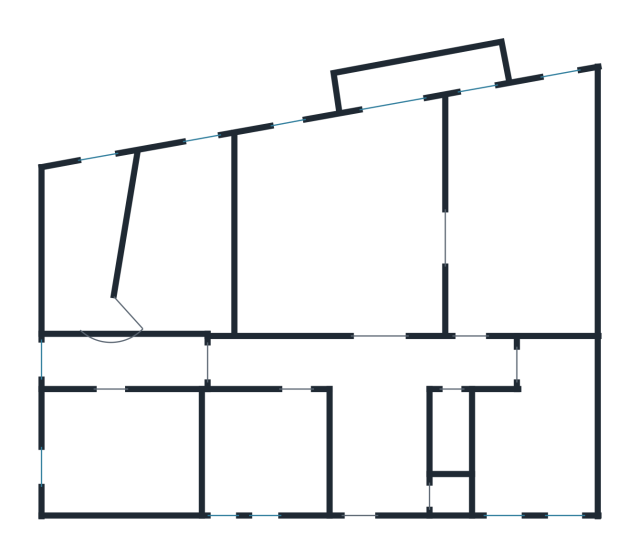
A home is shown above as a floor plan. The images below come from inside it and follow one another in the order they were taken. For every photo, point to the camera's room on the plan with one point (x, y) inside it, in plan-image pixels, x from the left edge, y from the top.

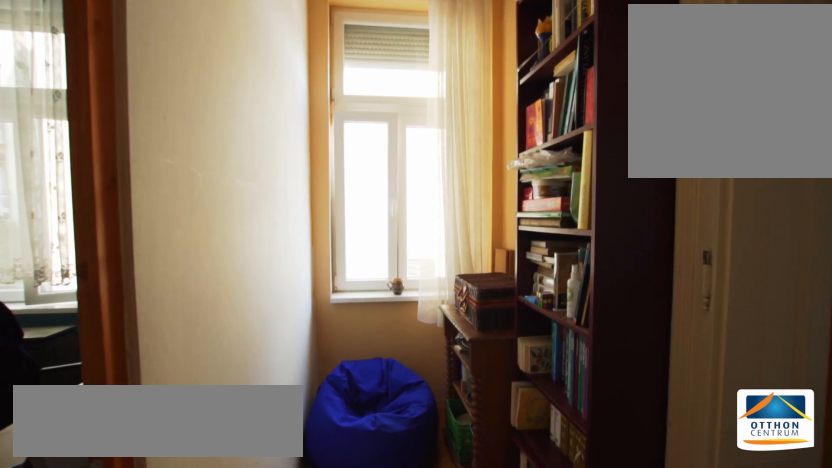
(128, 367)
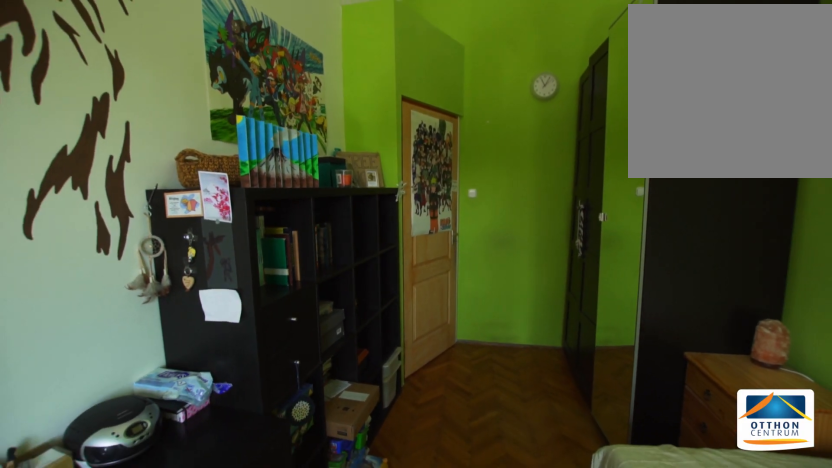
(83, 239)
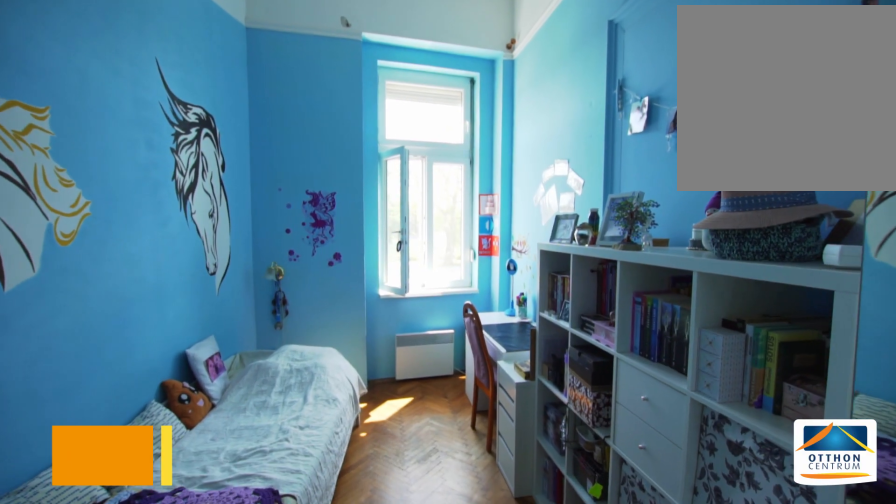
(179, 239)
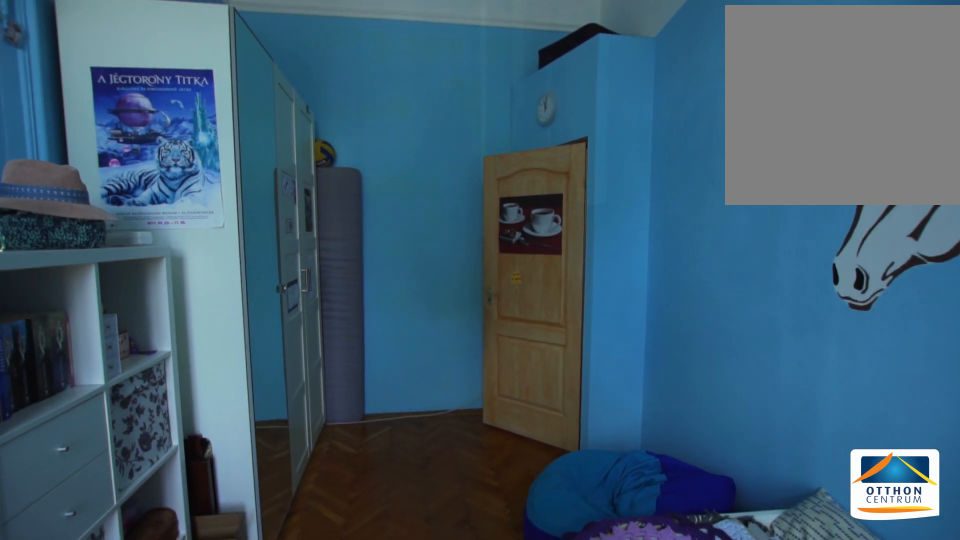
(179, 239)
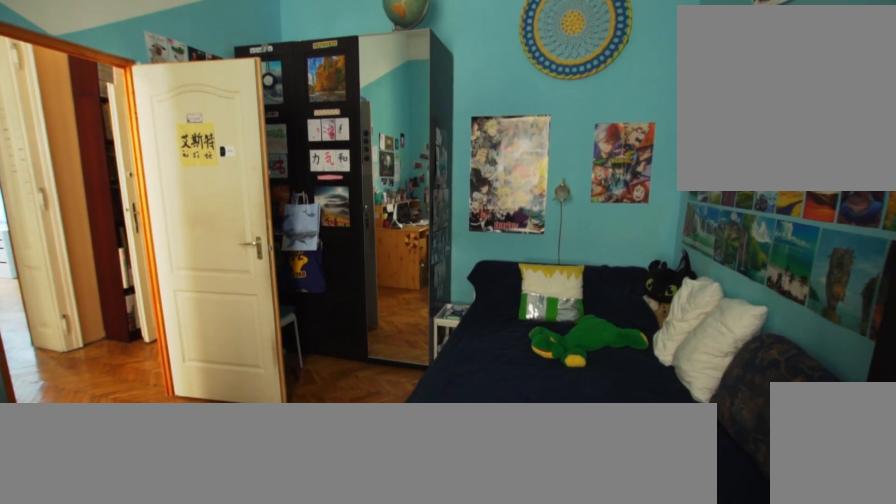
(118, 453)
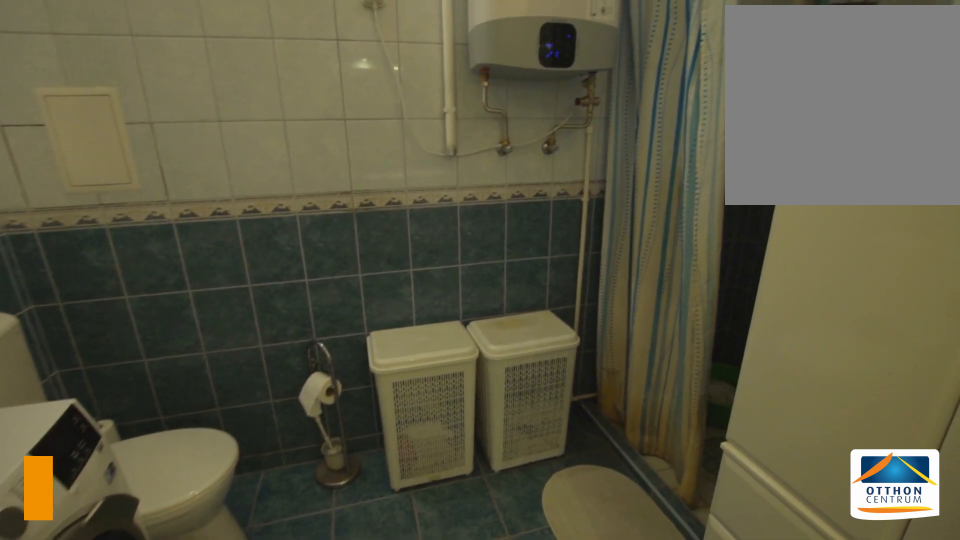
(271, 452)
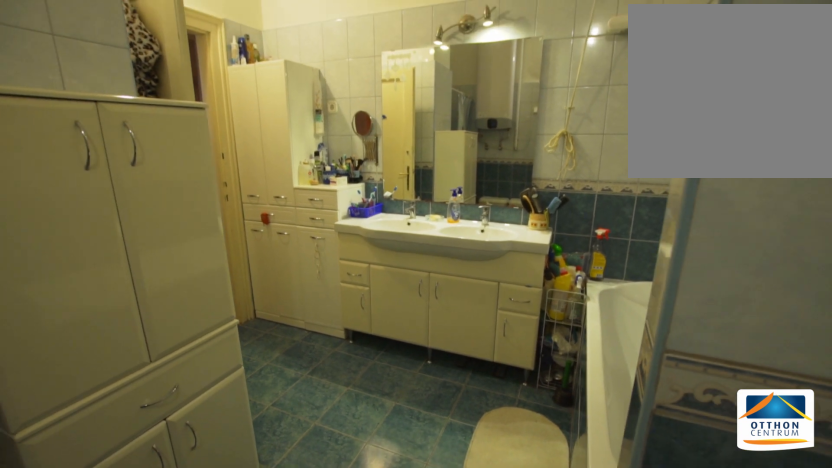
(271, 453)
